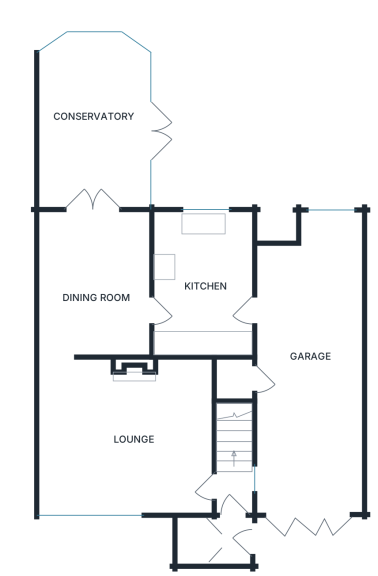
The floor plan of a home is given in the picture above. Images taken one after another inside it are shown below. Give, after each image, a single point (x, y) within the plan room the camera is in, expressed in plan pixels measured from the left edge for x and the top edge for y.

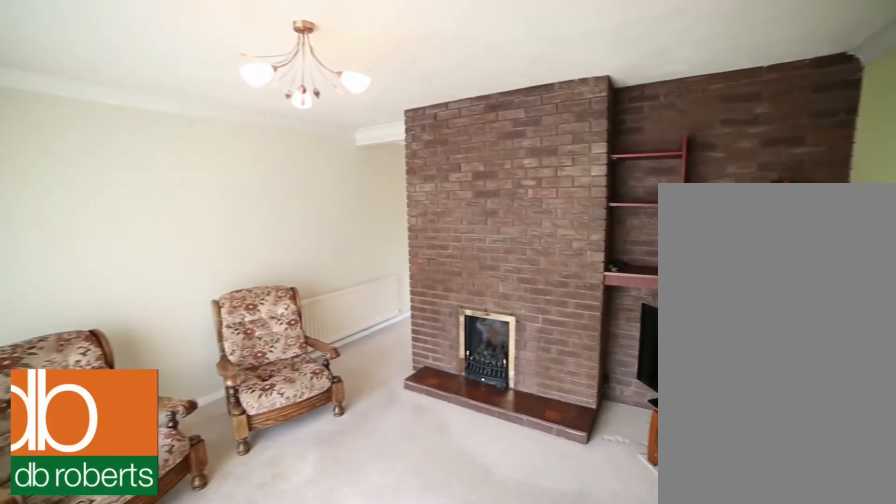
(125, 436)
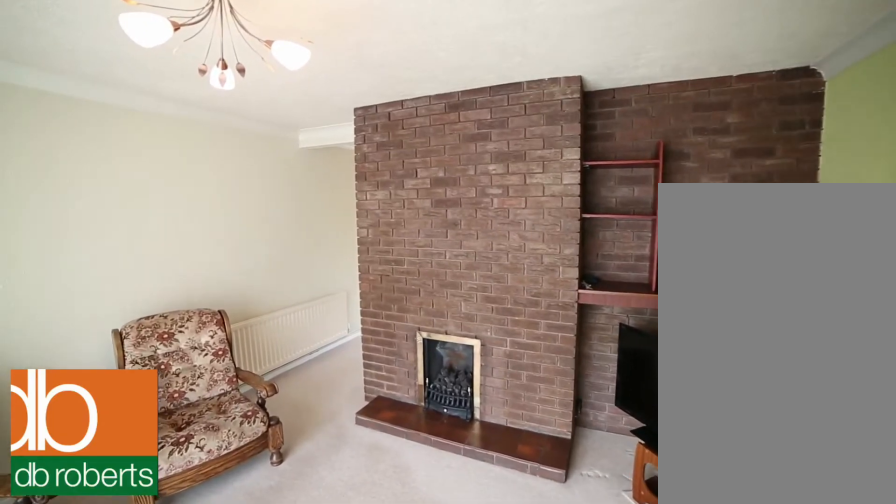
(125, 436)
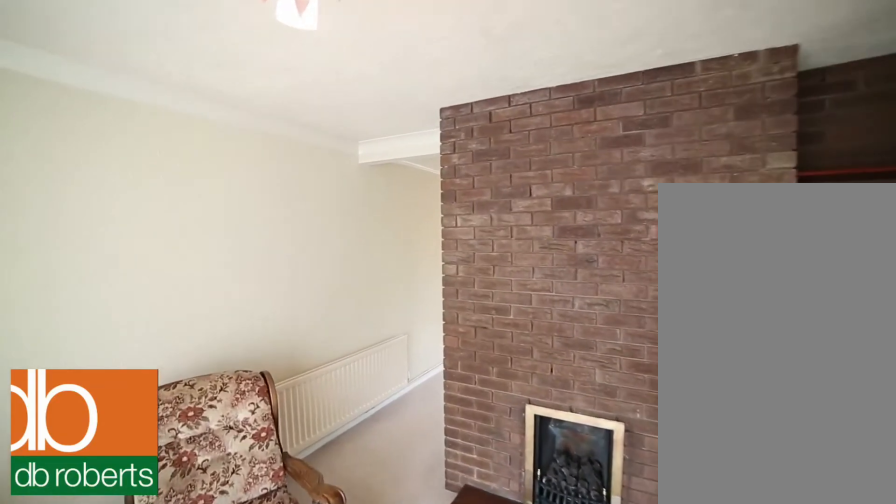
(125, 436)
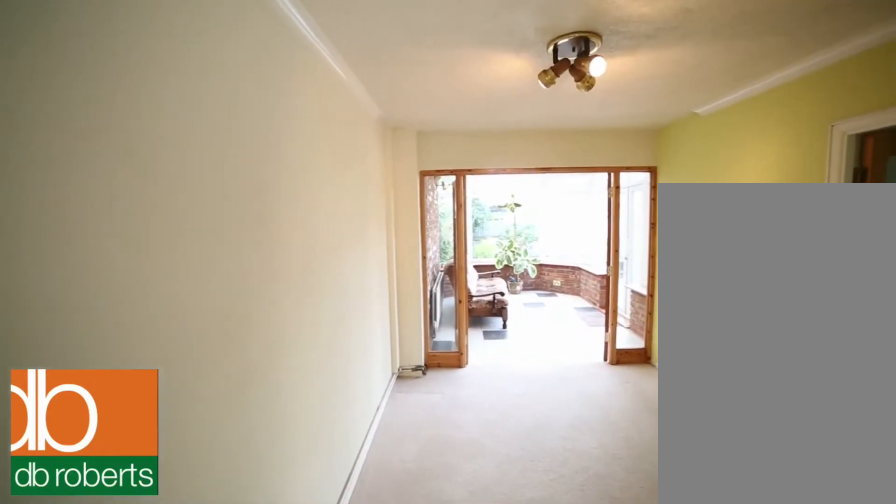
(95, 277)
